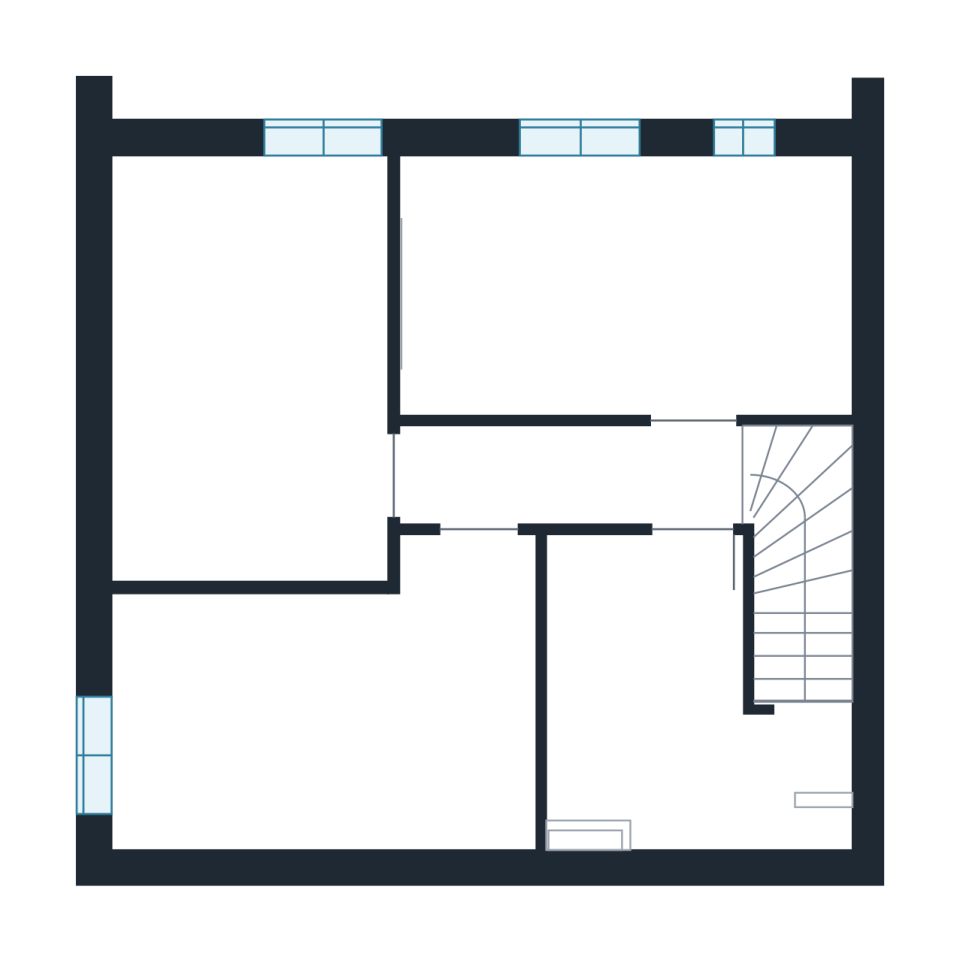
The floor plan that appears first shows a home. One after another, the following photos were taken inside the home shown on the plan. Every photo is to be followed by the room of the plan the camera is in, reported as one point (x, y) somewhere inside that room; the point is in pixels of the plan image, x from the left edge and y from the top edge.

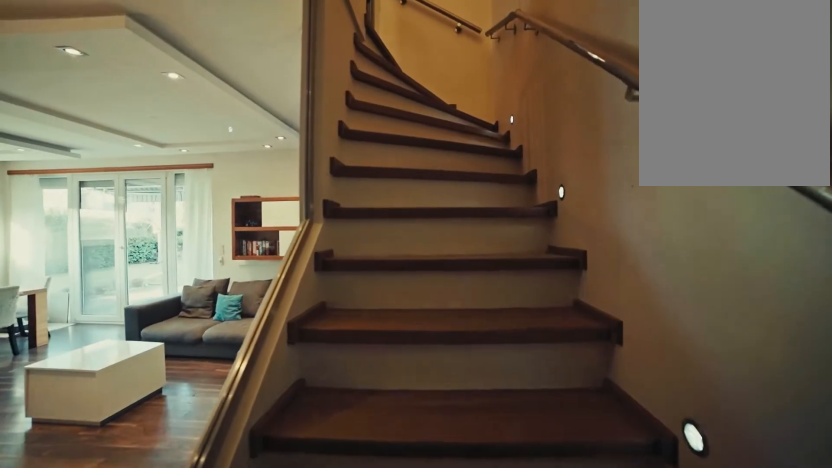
(804, 664)
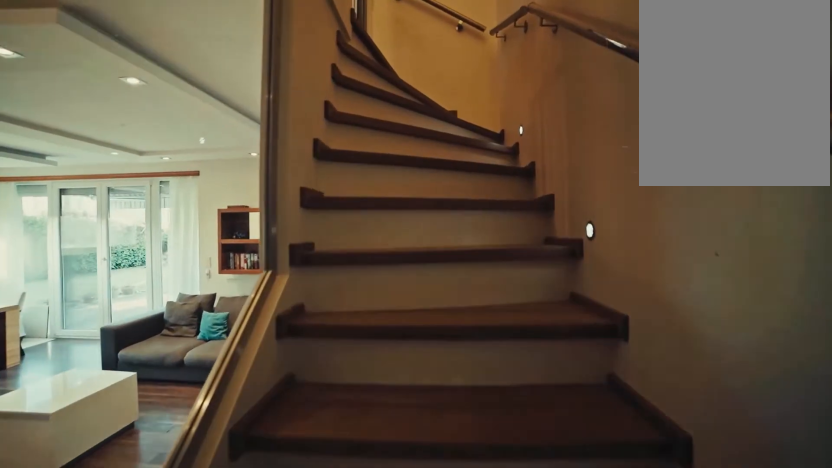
(806, 632)
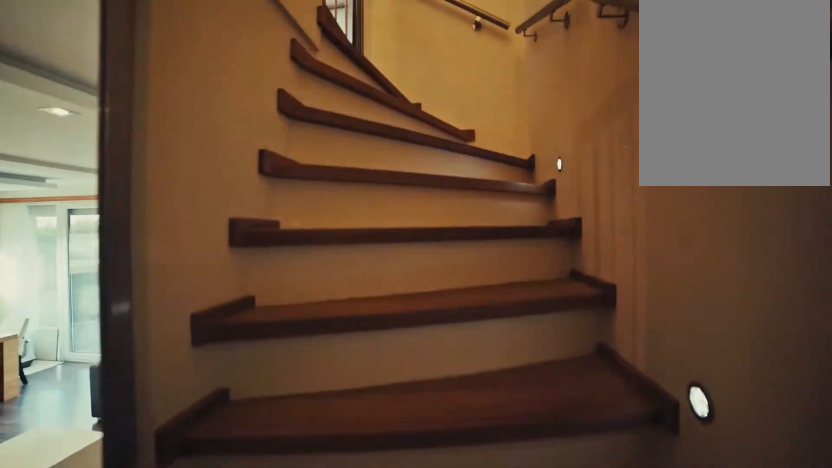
(806, 604)
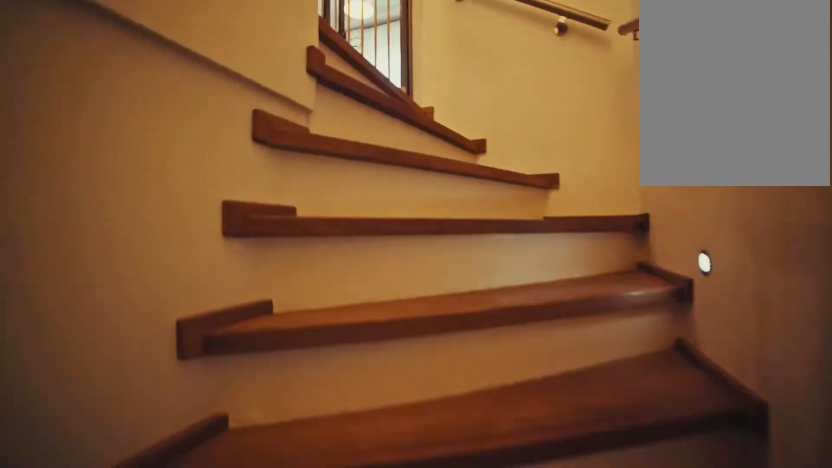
(806, 574)
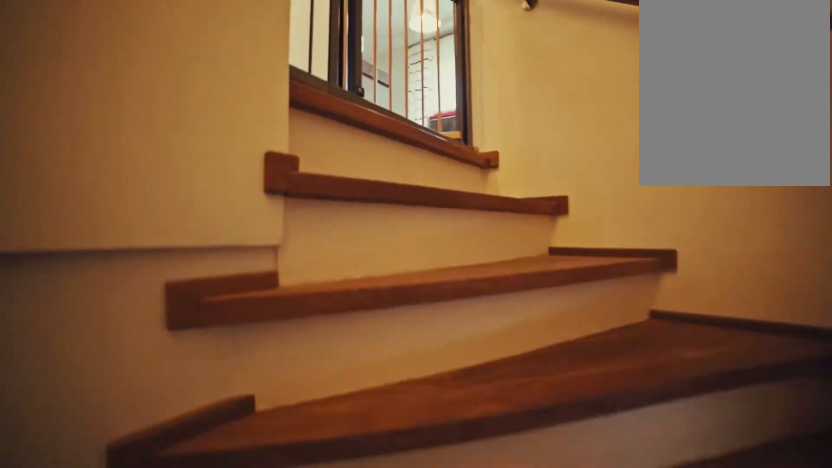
(804, 543)
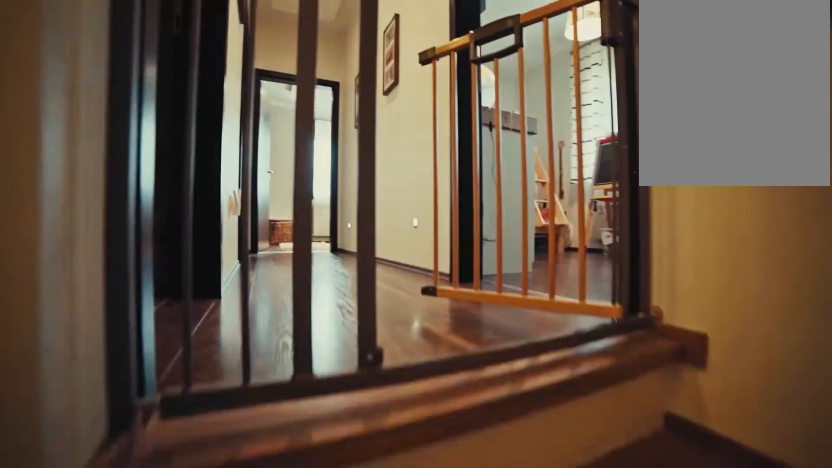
(799, 507)
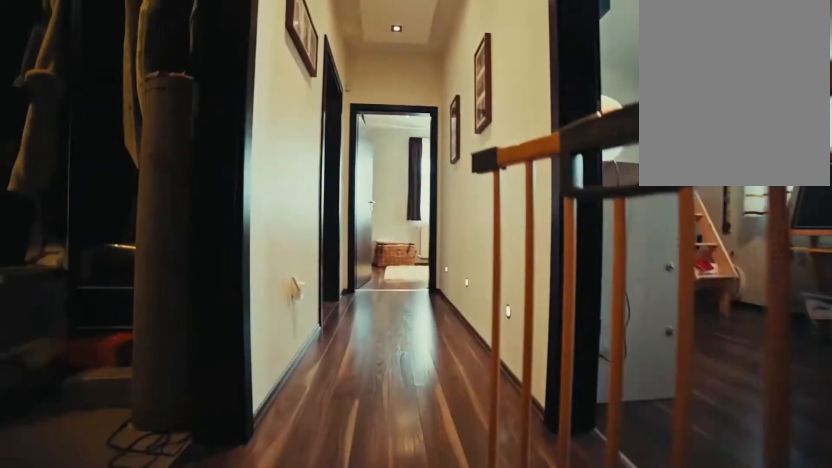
(766, 481)
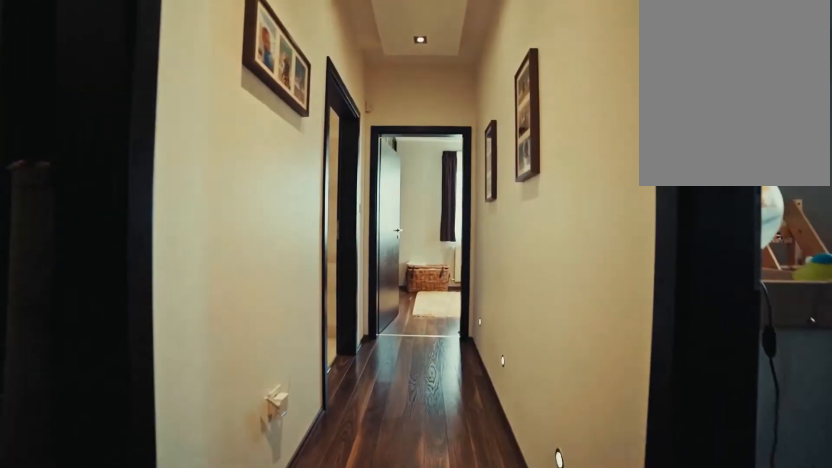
(713, 475)
